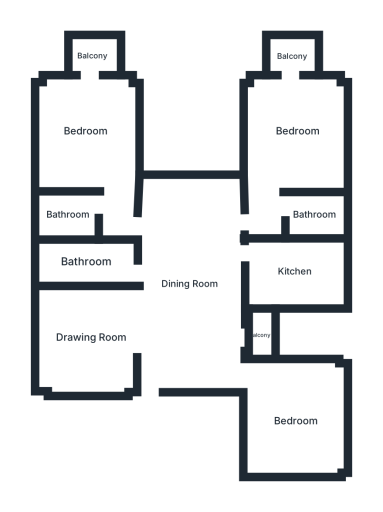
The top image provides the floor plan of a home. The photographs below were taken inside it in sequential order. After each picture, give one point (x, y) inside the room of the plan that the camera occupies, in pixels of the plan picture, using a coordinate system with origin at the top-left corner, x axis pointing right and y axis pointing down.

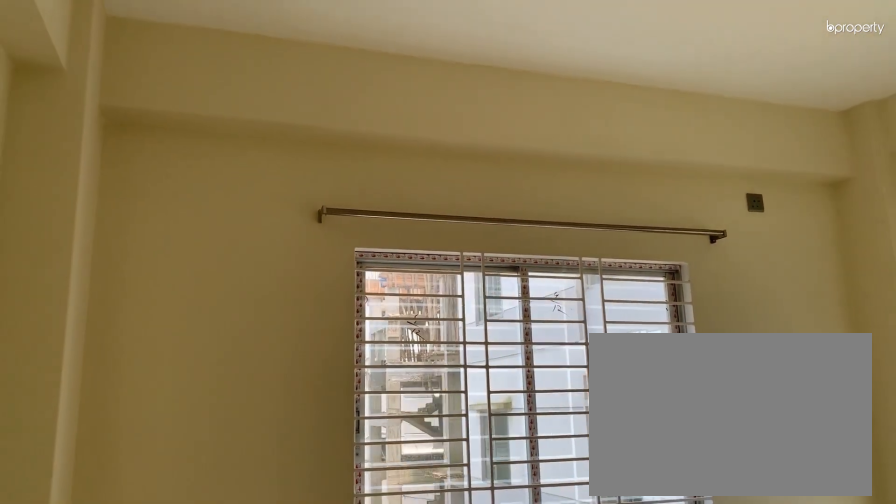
(295, 419)
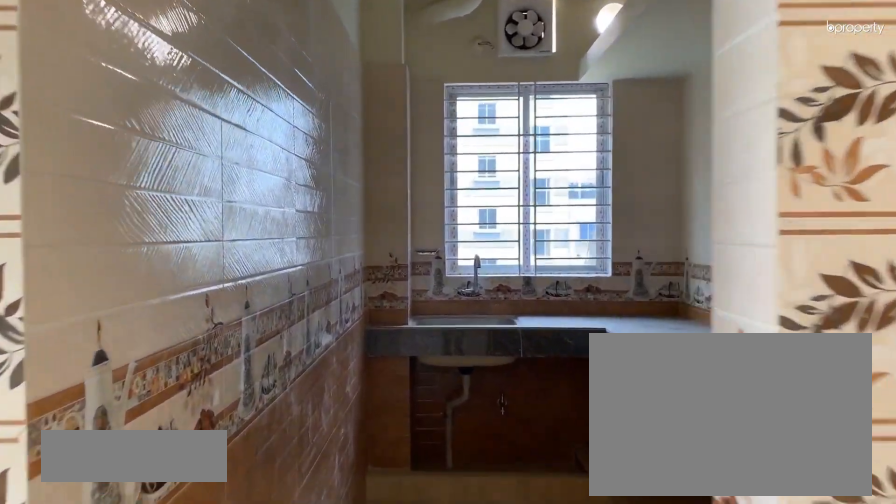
(291, 271)
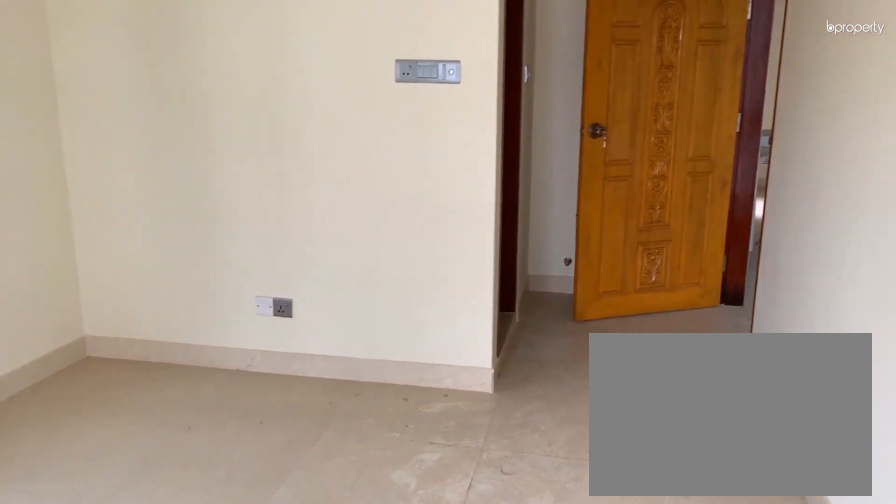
(295, 132)
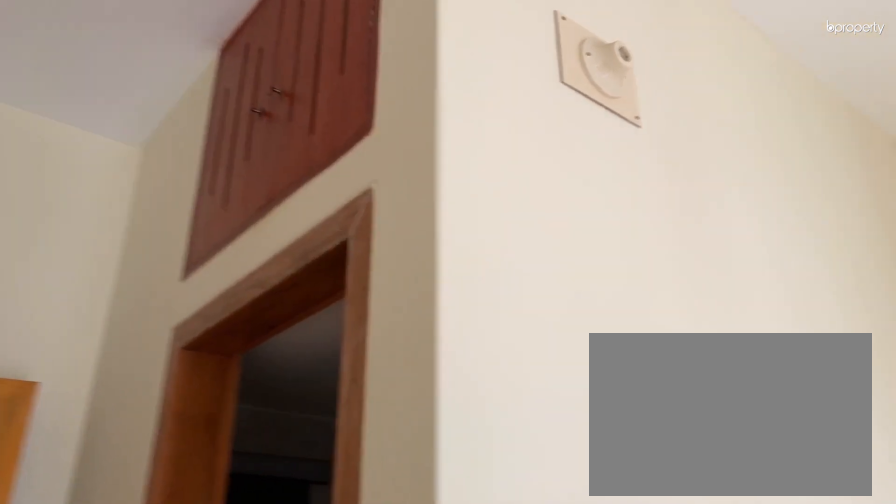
(86, 131)
